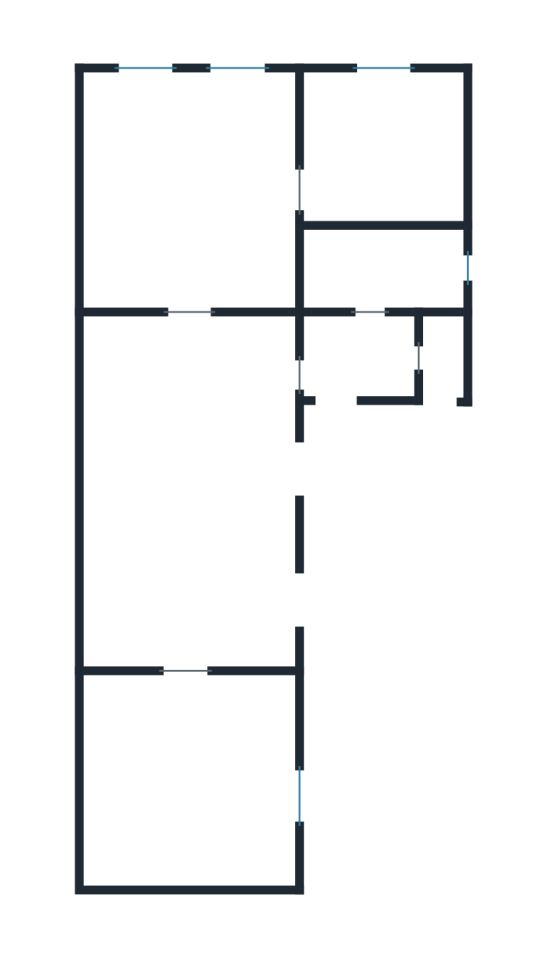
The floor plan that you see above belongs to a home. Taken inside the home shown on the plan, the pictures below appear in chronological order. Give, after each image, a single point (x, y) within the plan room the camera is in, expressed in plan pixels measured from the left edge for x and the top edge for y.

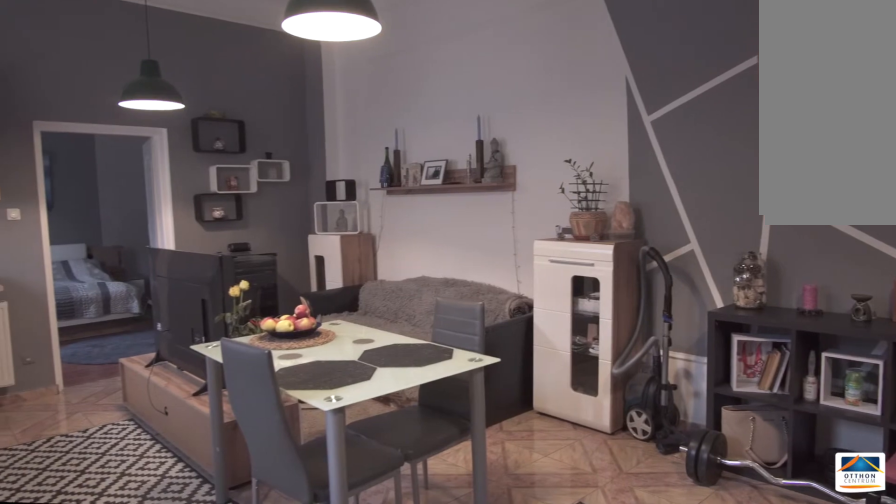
(178, 491)
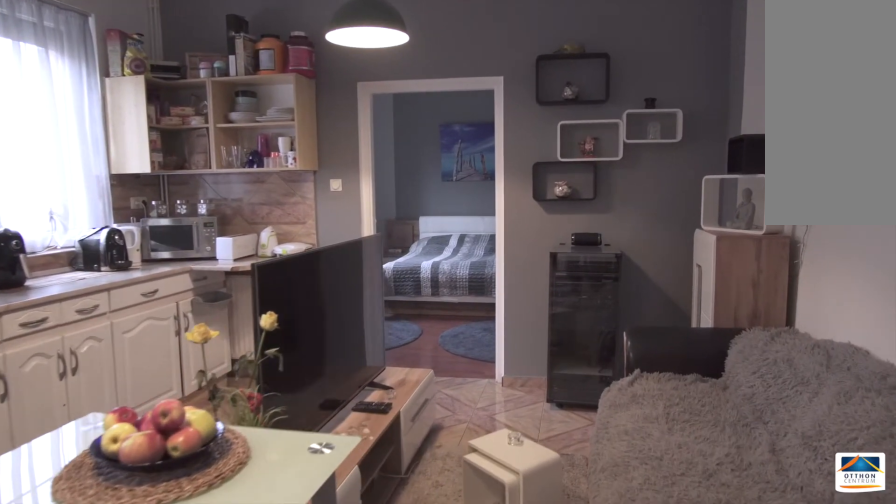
(177, 491)
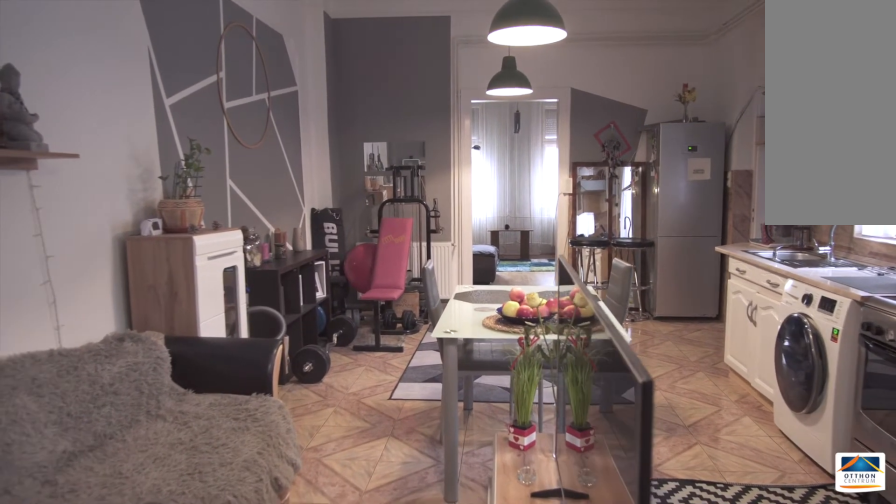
(177, 490)
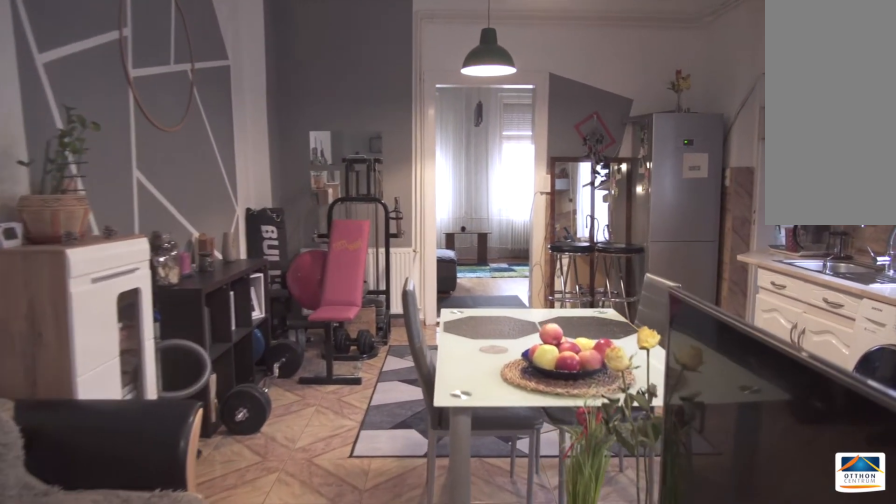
(177, 490)
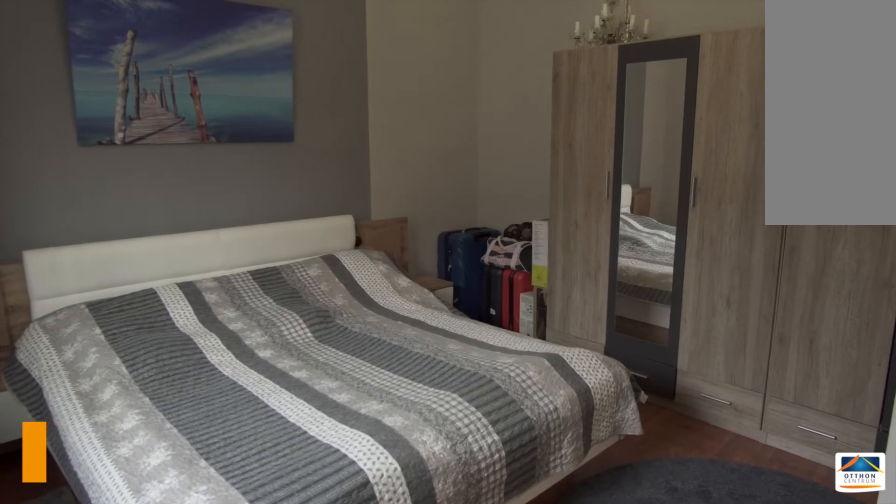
(178, 786)
